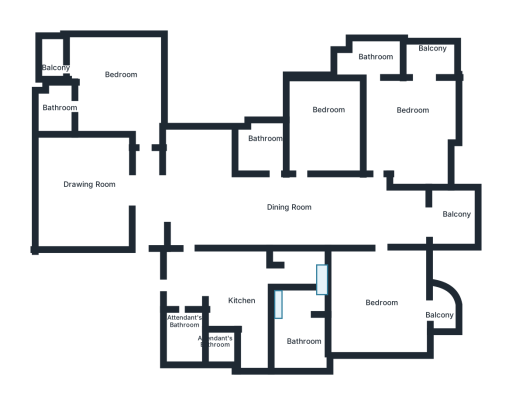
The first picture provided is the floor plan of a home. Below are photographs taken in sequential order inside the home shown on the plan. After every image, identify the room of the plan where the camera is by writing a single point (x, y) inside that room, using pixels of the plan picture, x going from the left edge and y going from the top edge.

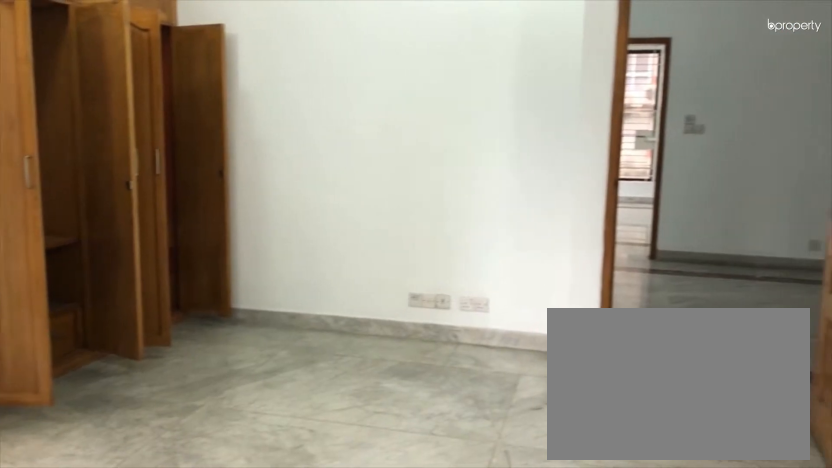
(417, 108)
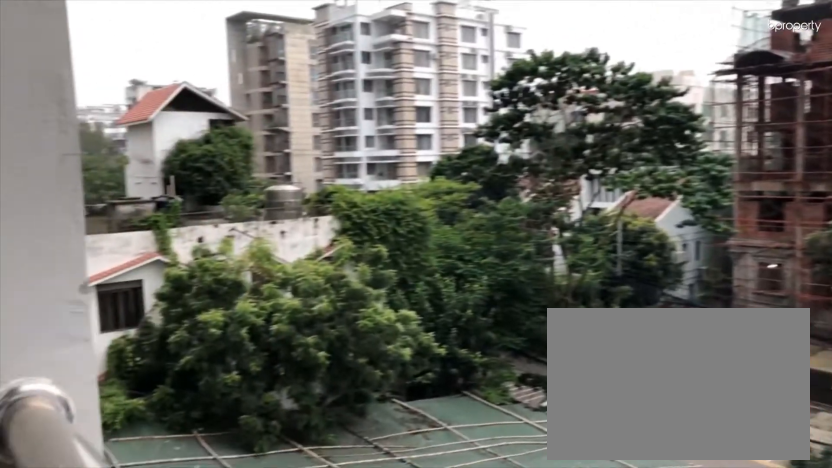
(432, 51)
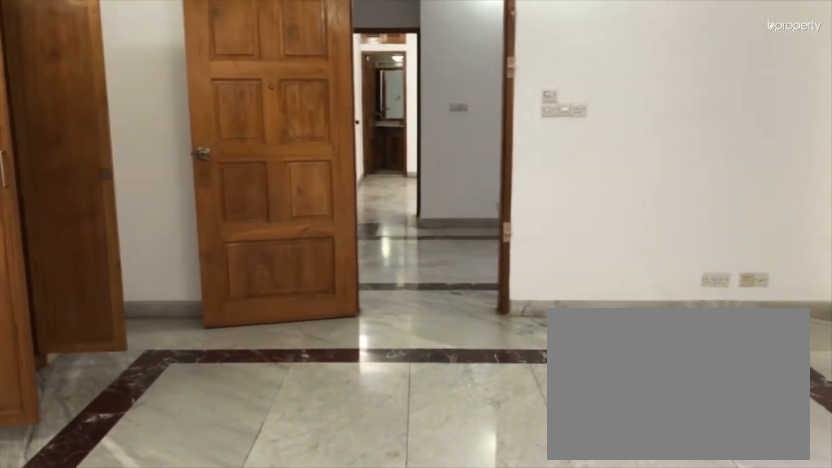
(385, 302)
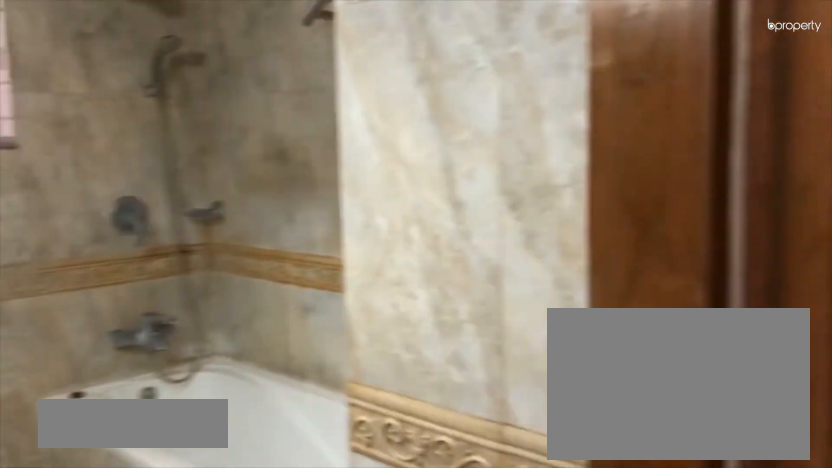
(298, 341)
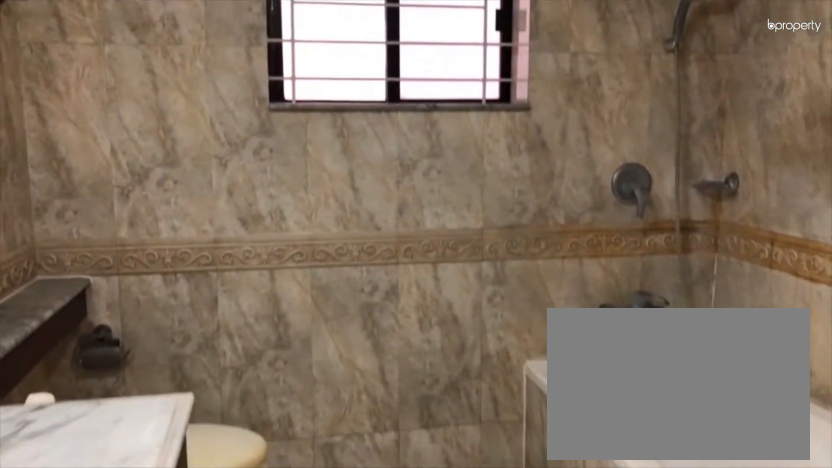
(298, 341)
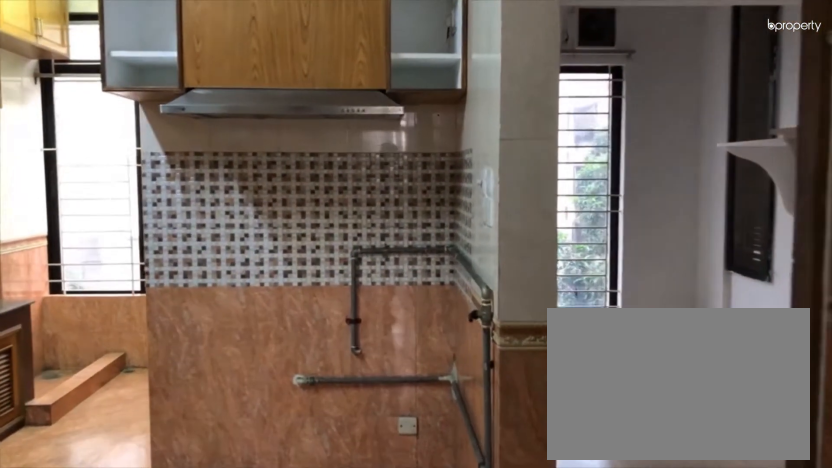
(234, 287)
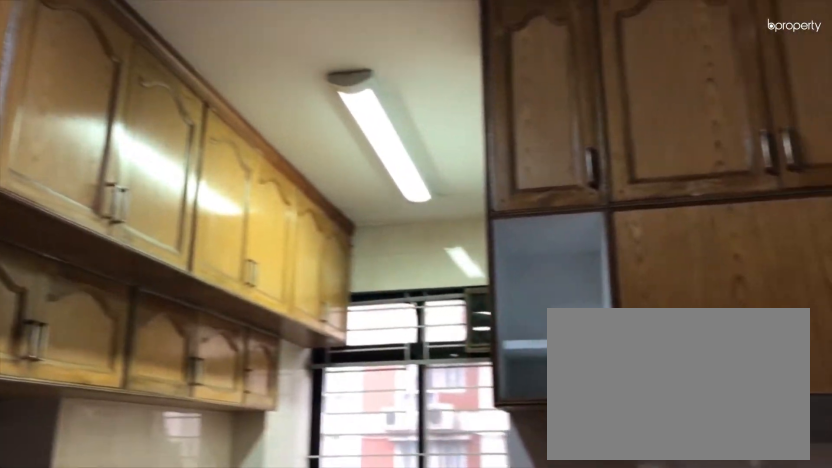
(235, 288)
